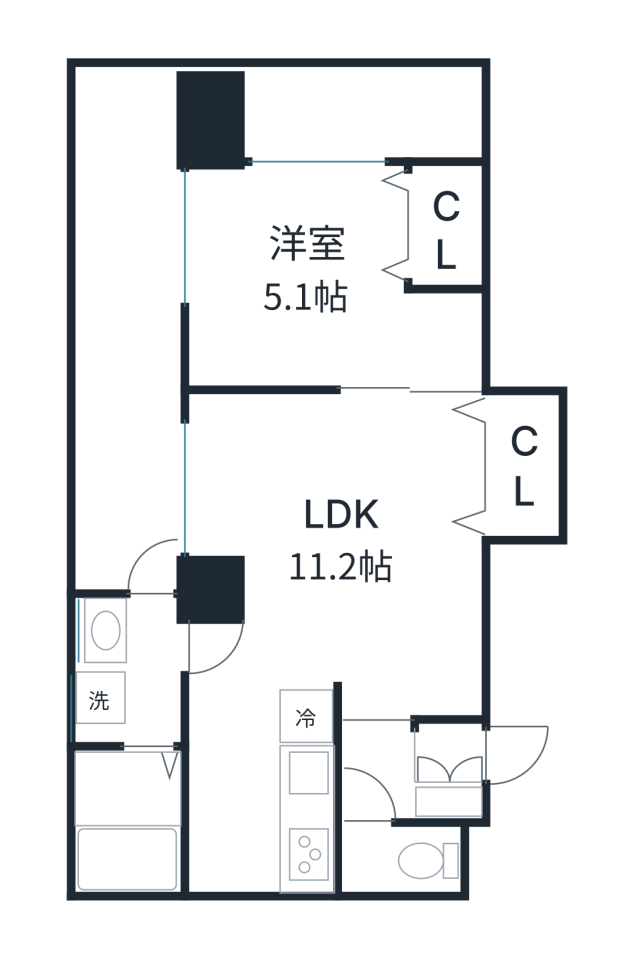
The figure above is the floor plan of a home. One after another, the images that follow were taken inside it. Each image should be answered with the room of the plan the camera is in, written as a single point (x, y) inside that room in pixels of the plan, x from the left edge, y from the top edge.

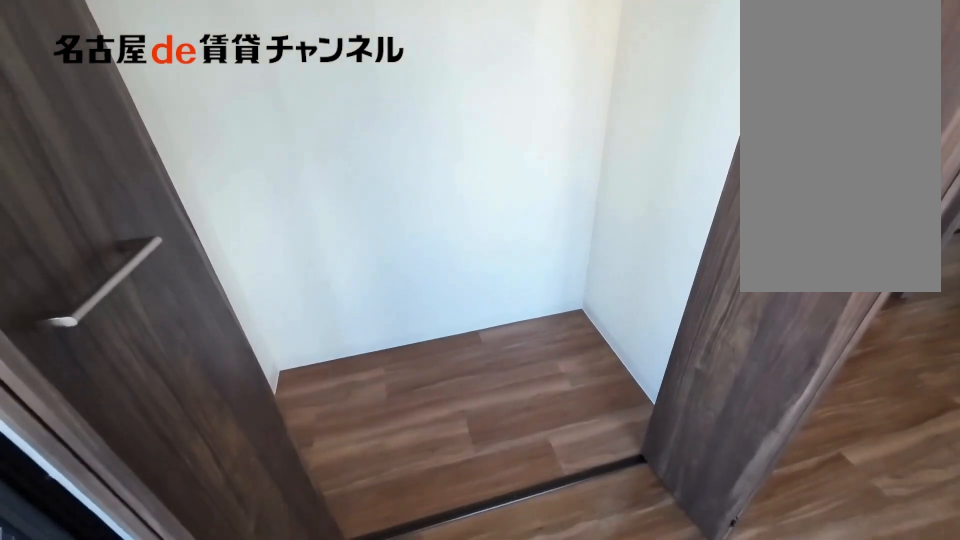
(448, 227)
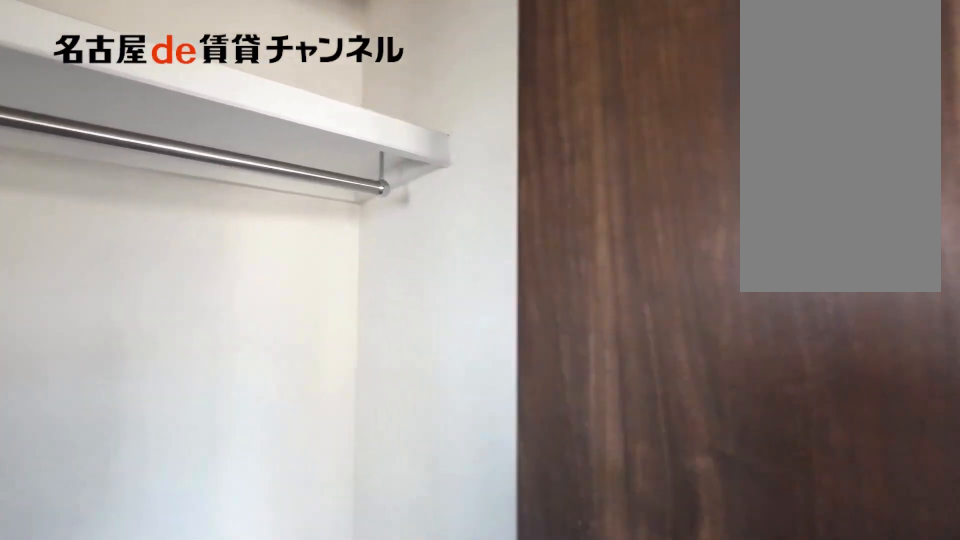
(448, 227)
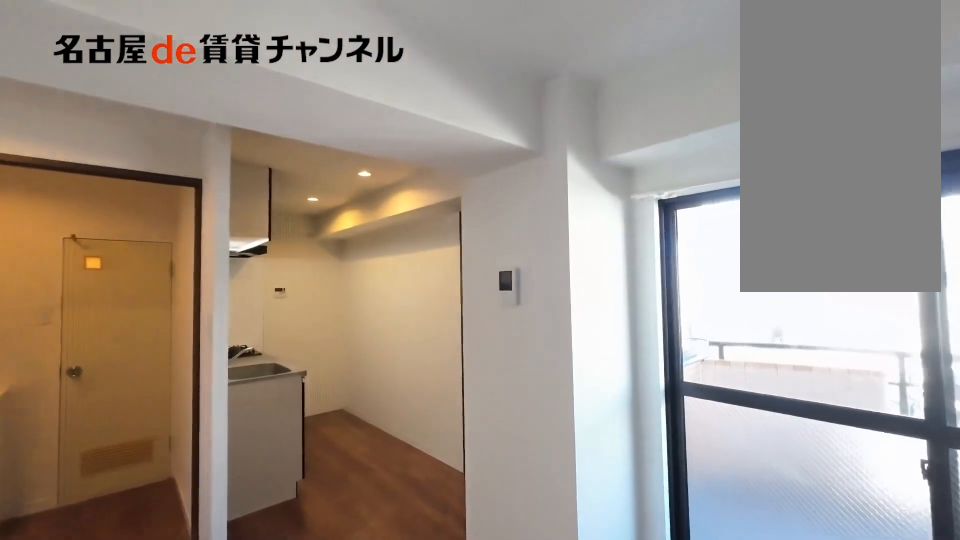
(335, 595)
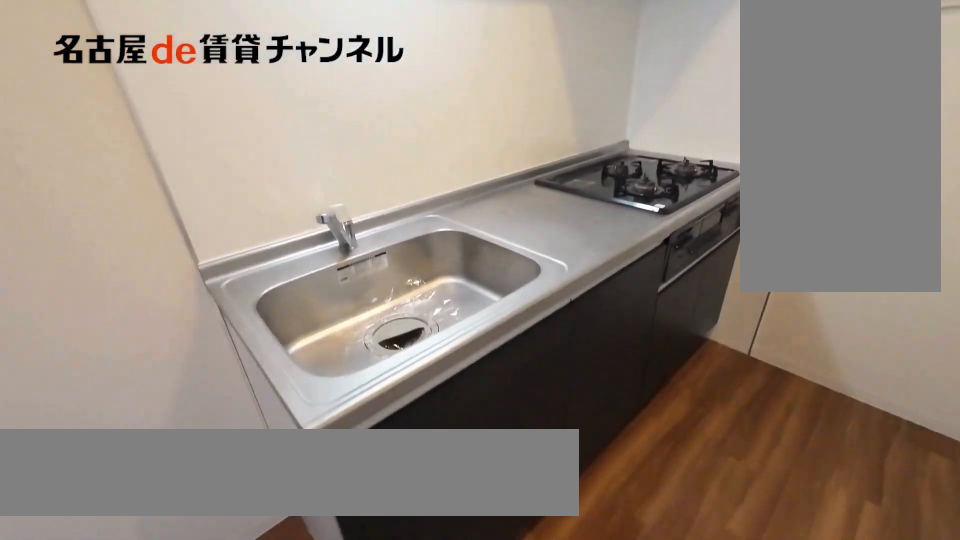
(309, 786)
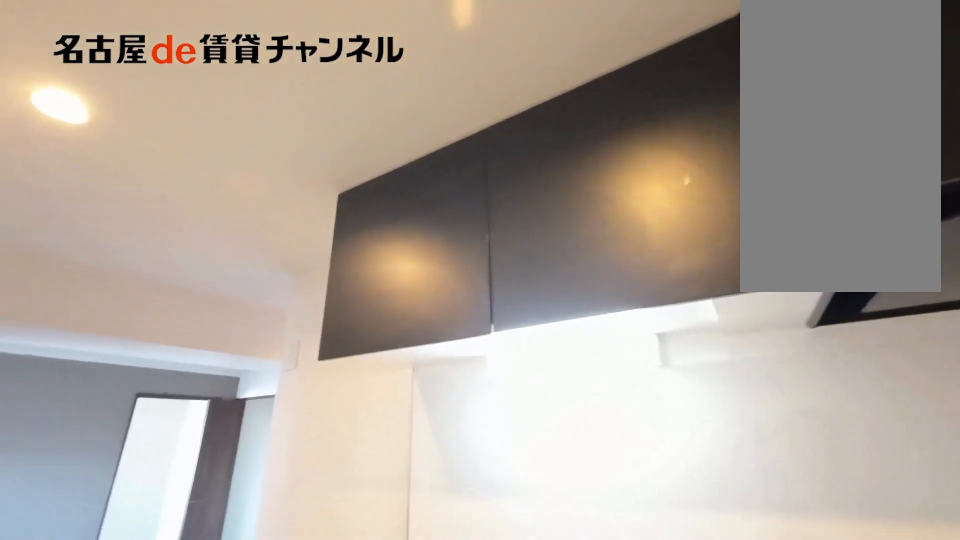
(309, 786)
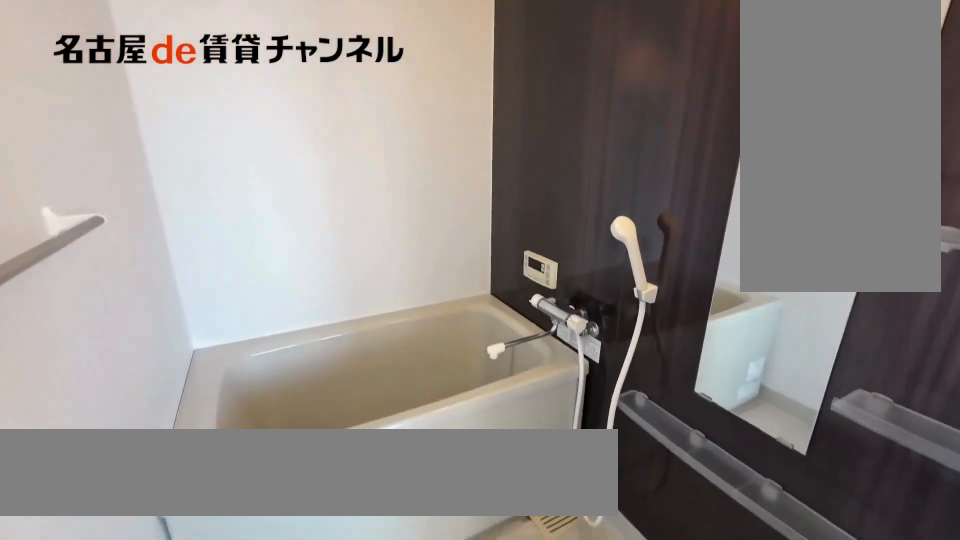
(132, 817)
